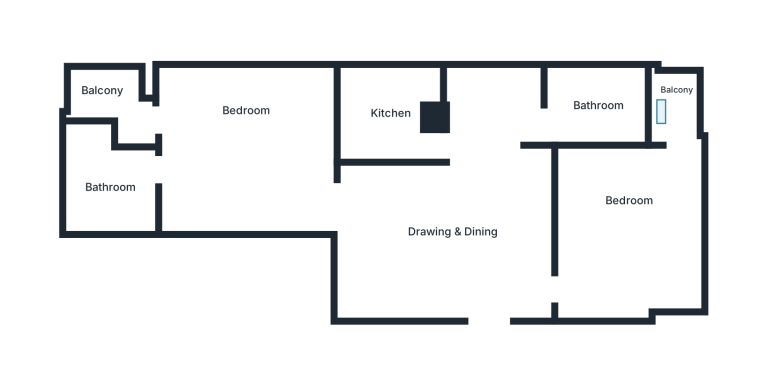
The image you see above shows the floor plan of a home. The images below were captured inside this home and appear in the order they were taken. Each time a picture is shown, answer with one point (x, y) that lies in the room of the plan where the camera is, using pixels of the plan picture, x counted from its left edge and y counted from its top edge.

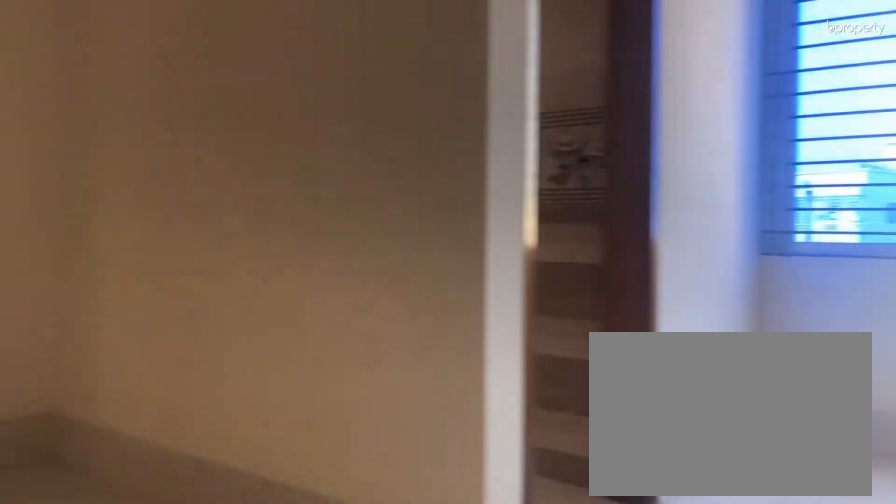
(450, 234)
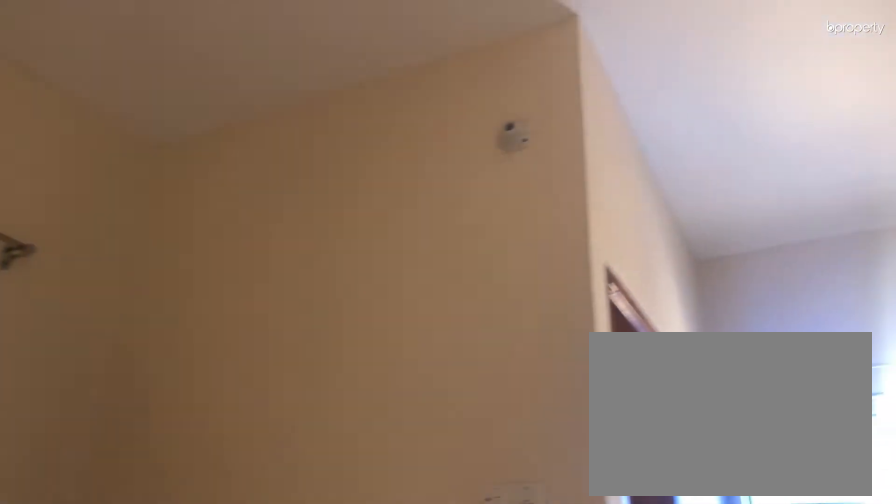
(450, 234)
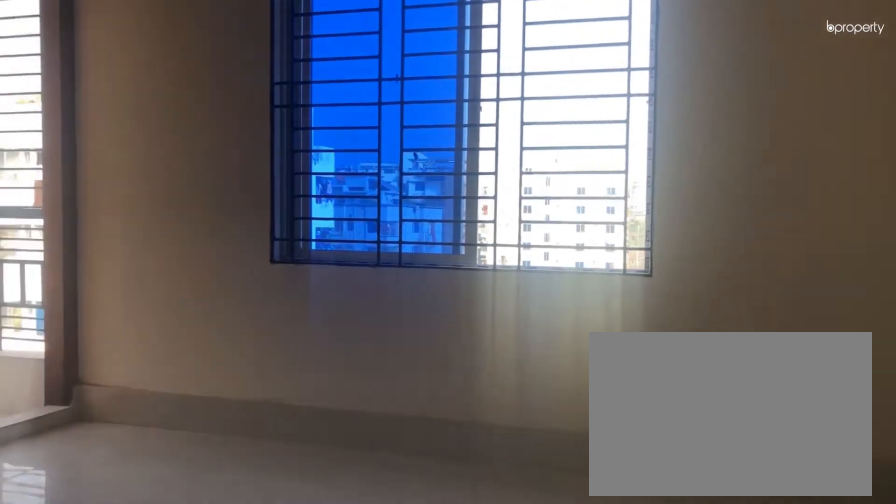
(631, 234)
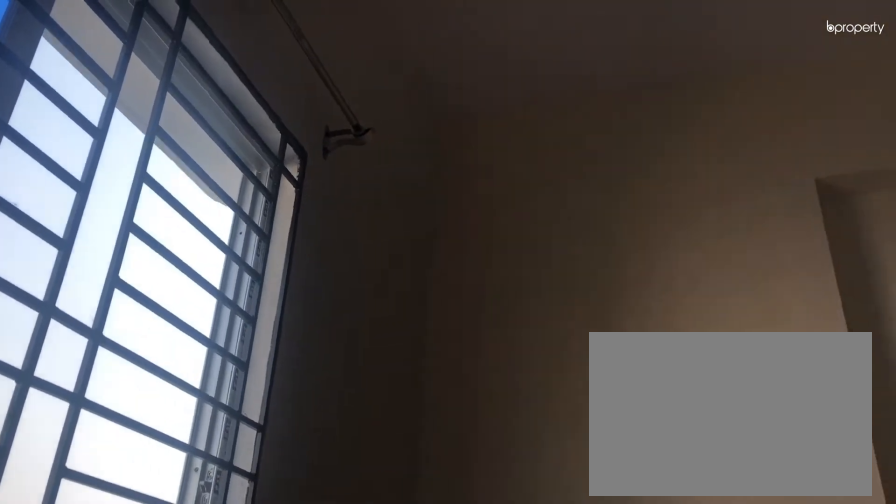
(631, 234)
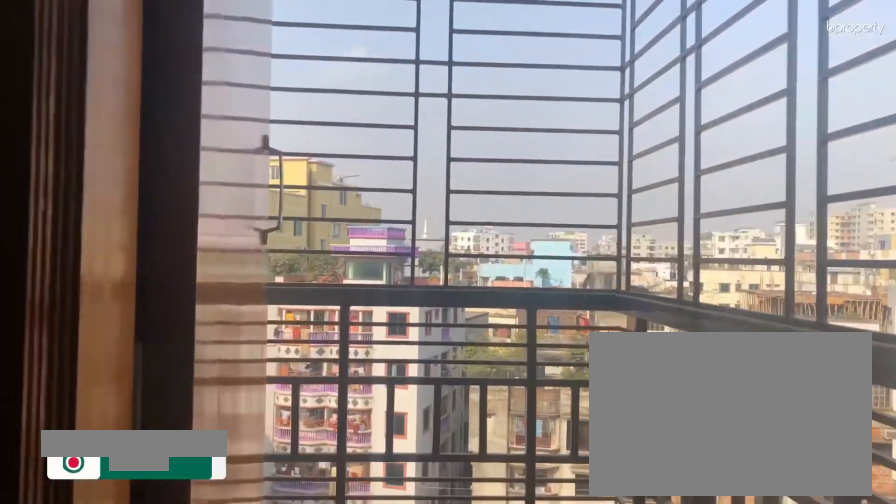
(678, 99)
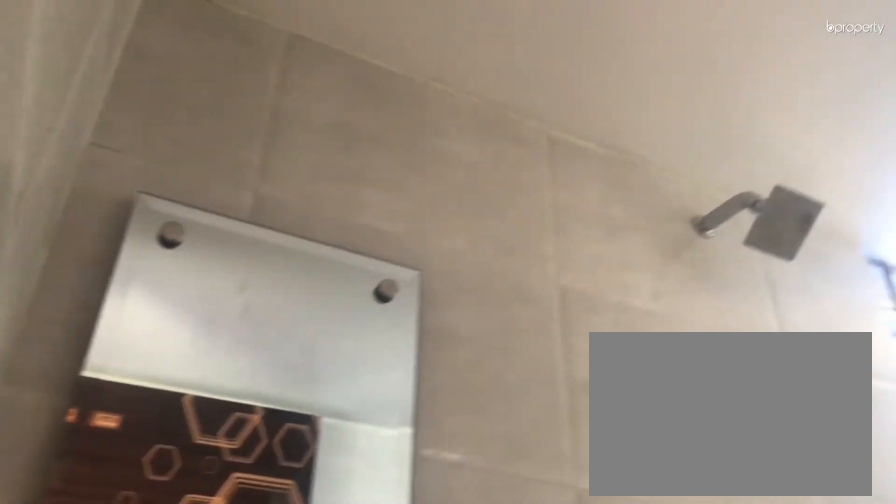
(602, 101)
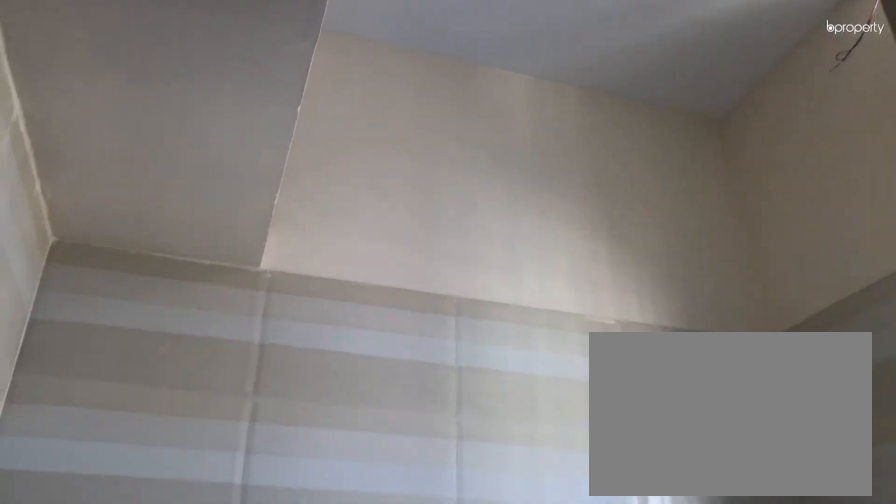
(388, 113)
